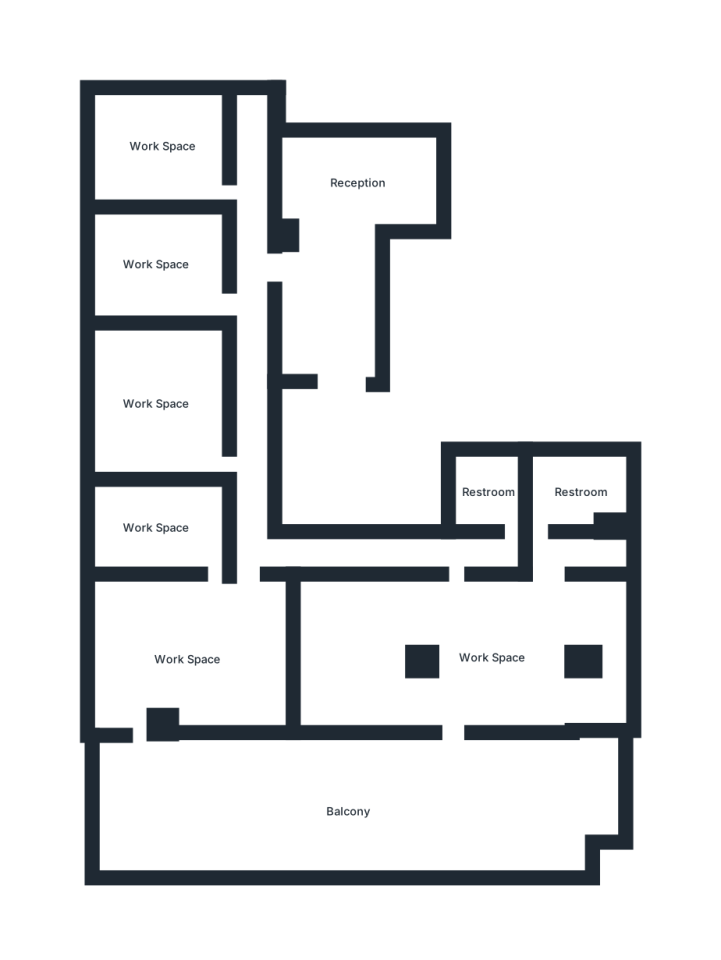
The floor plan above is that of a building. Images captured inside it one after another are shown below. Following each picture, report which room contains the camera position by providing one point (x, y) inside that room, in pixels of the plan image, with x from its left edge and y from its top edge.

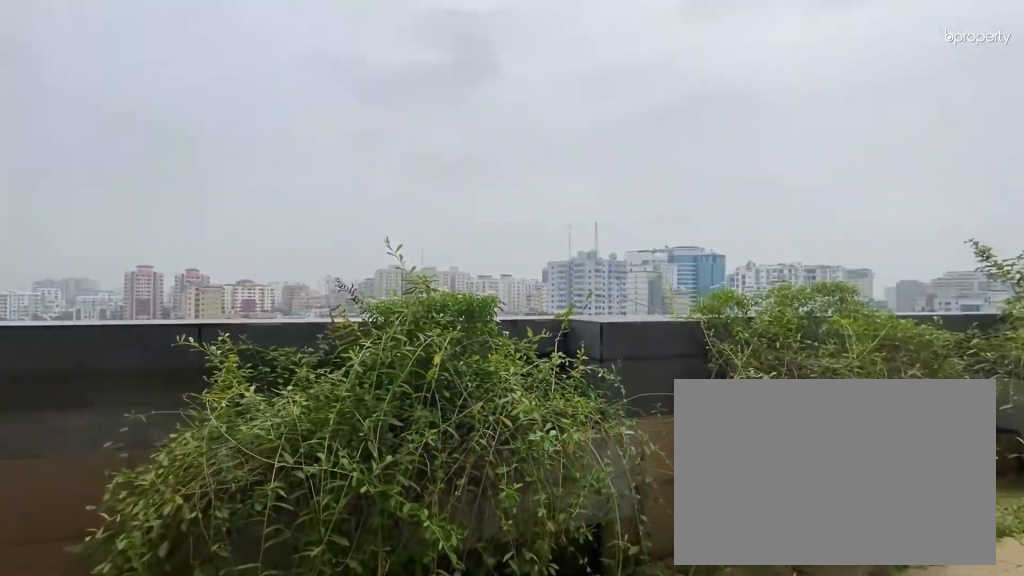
(421, 820)
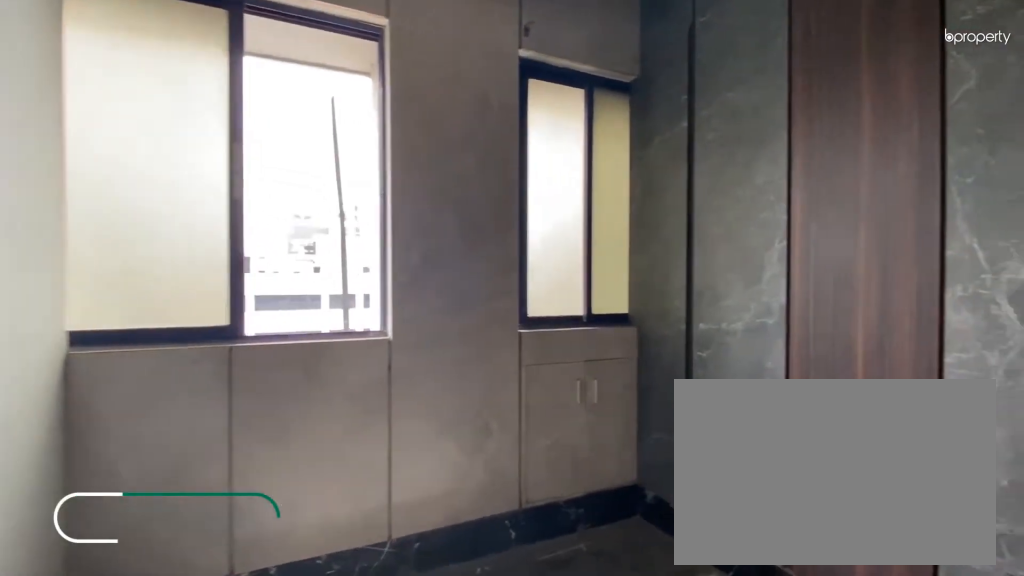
(154, 528)
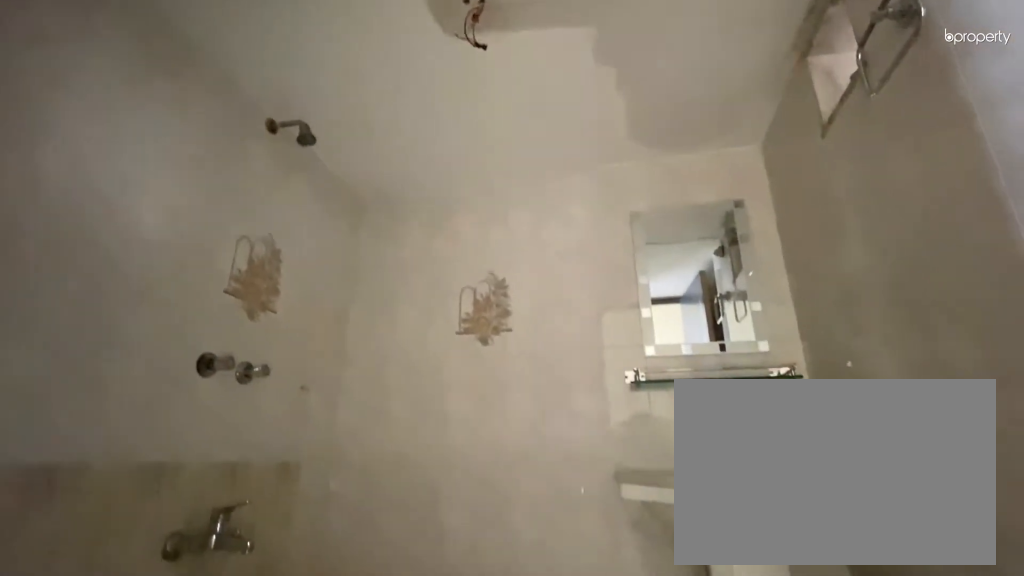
(493, 495)
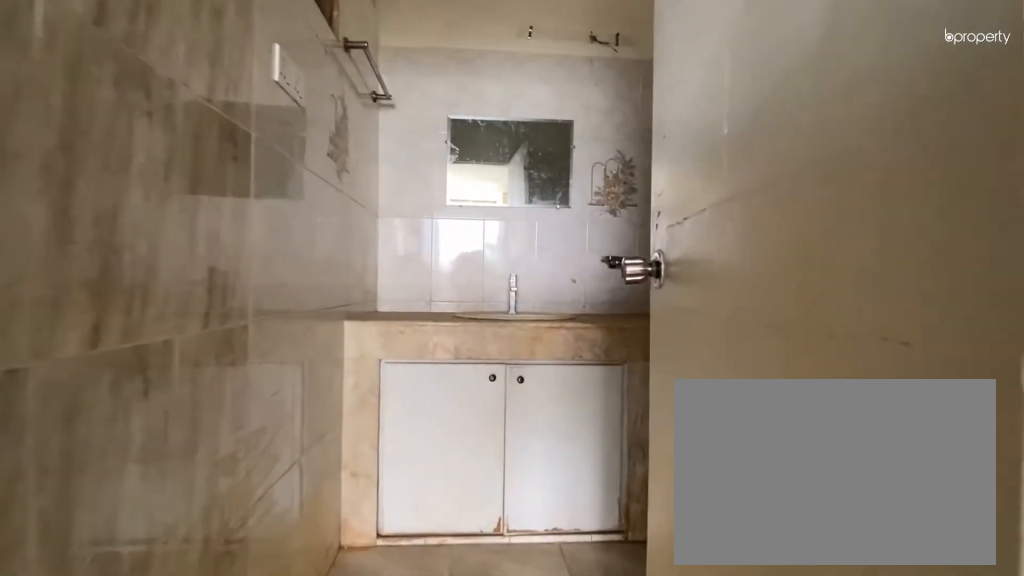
(572, 495)
